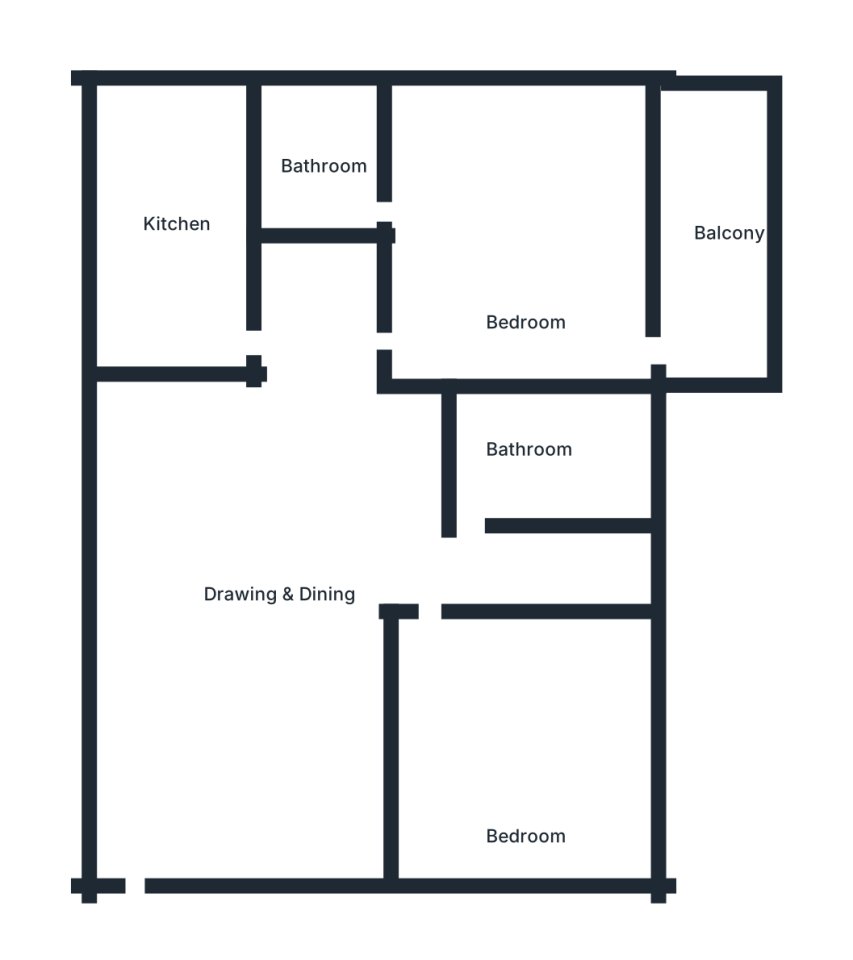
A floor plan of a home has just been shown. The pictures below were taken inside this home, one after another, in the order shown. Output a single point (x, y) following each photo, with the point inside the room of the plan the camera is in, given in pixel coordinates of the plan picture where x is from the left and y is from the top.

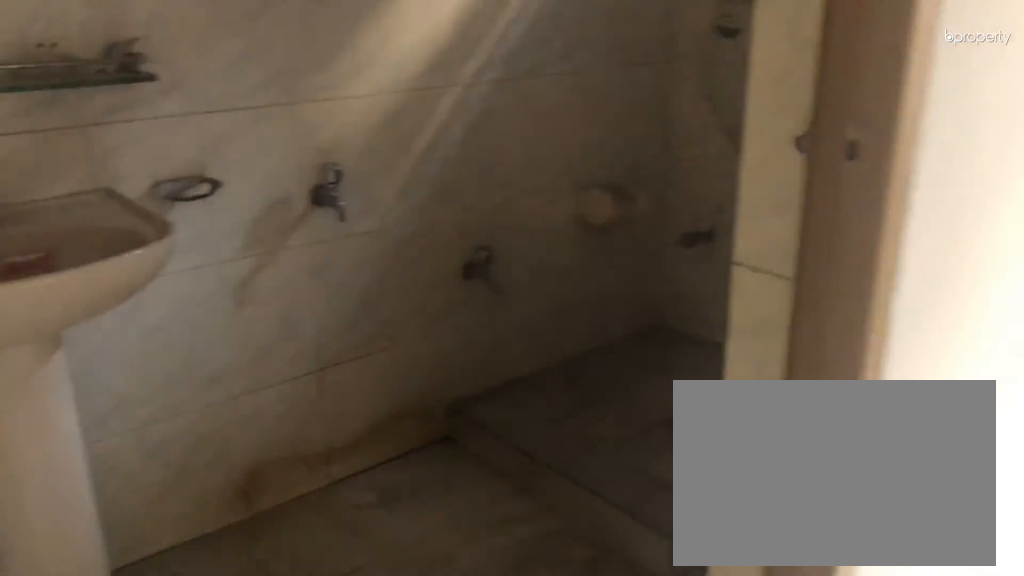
(478, 517)
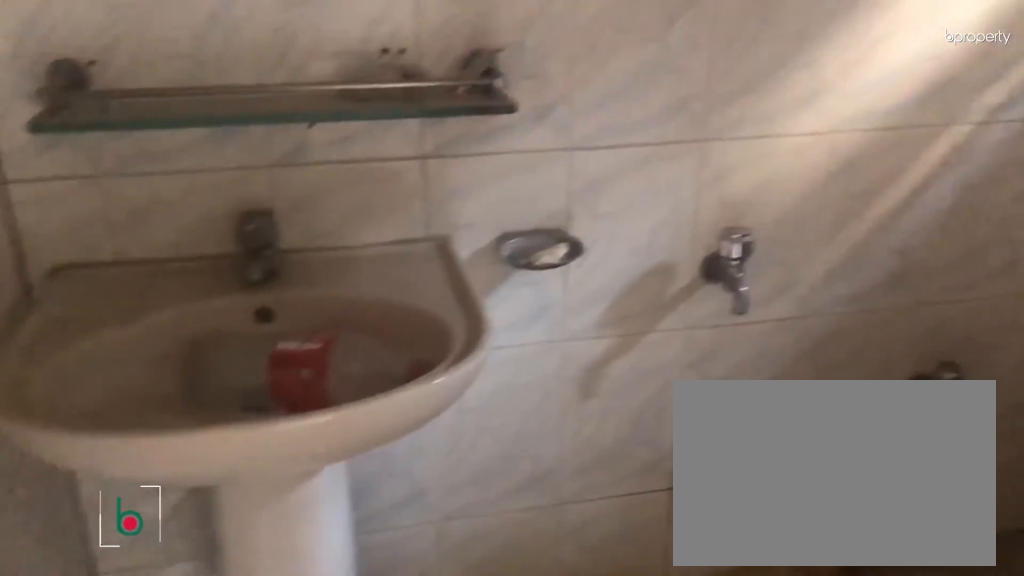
(556, 444)
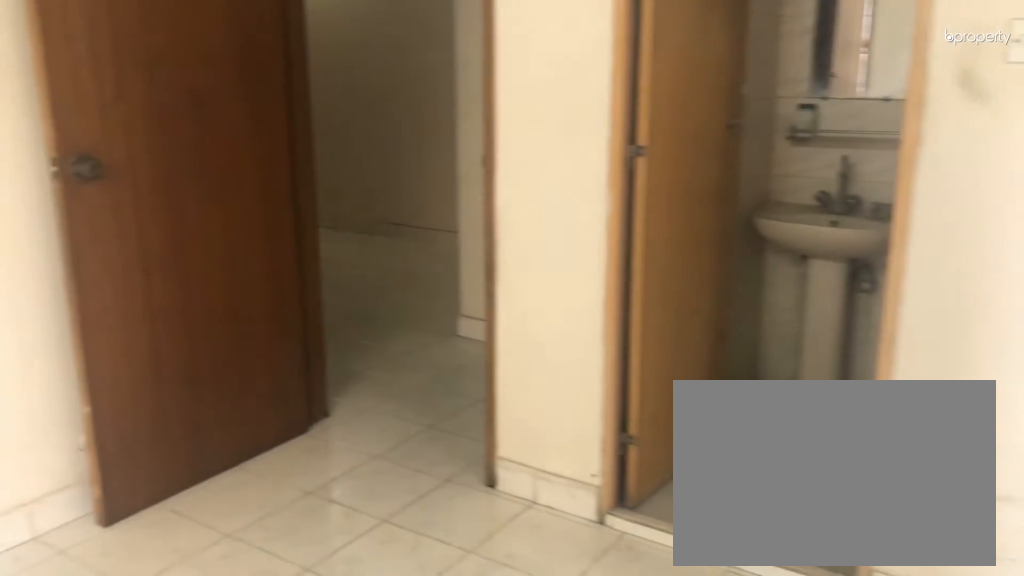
(515, 242)
